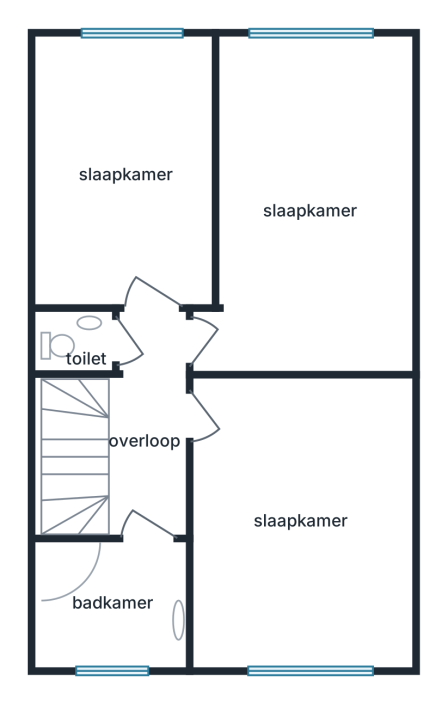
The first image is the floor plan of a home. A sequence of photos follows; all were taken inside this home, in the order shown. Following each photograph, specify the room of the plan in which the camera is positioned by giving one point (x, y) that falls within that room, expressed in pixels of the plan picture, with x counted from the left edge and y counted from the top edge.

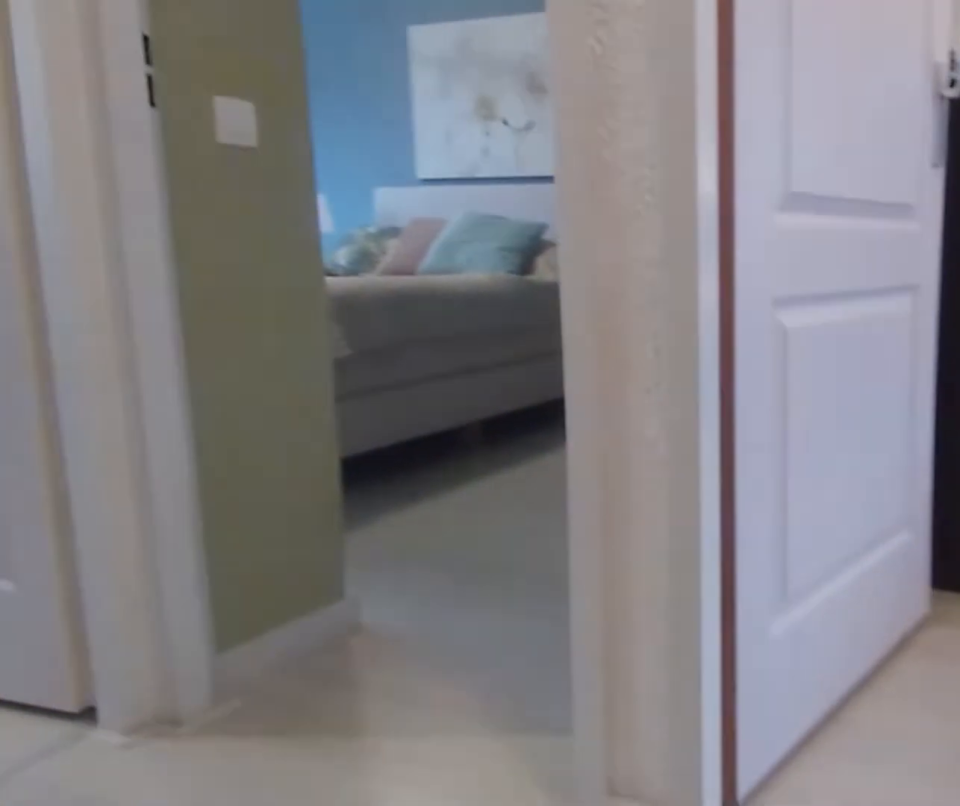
(146, 427)
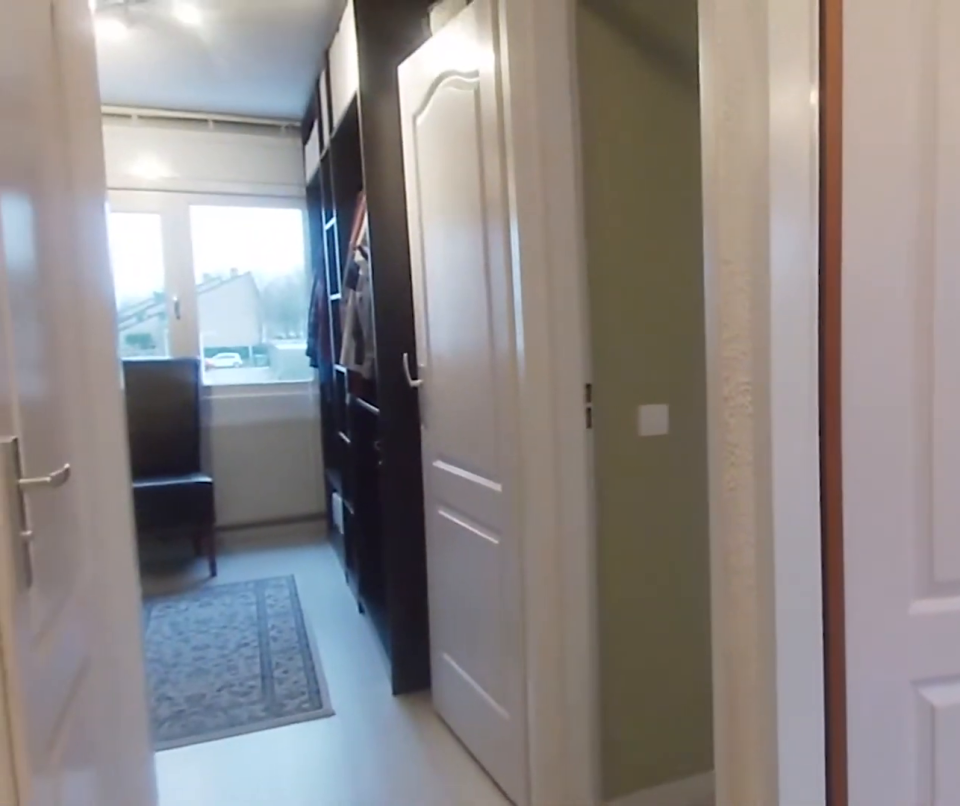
(146, 427)
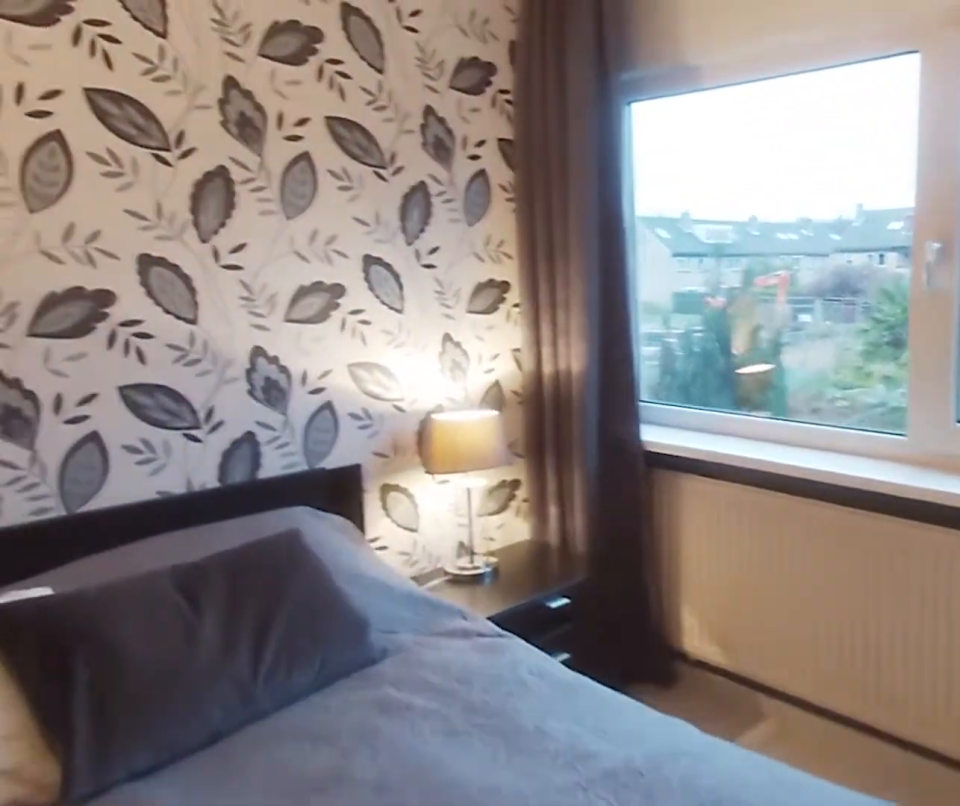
(301, 521)
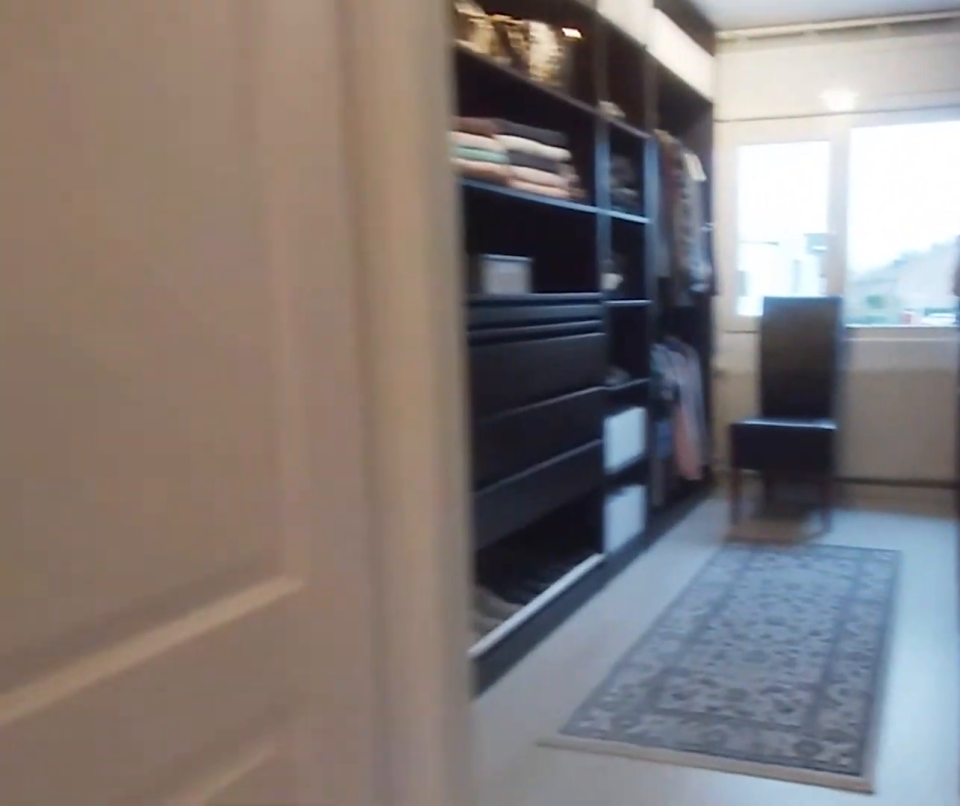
(147, 428)
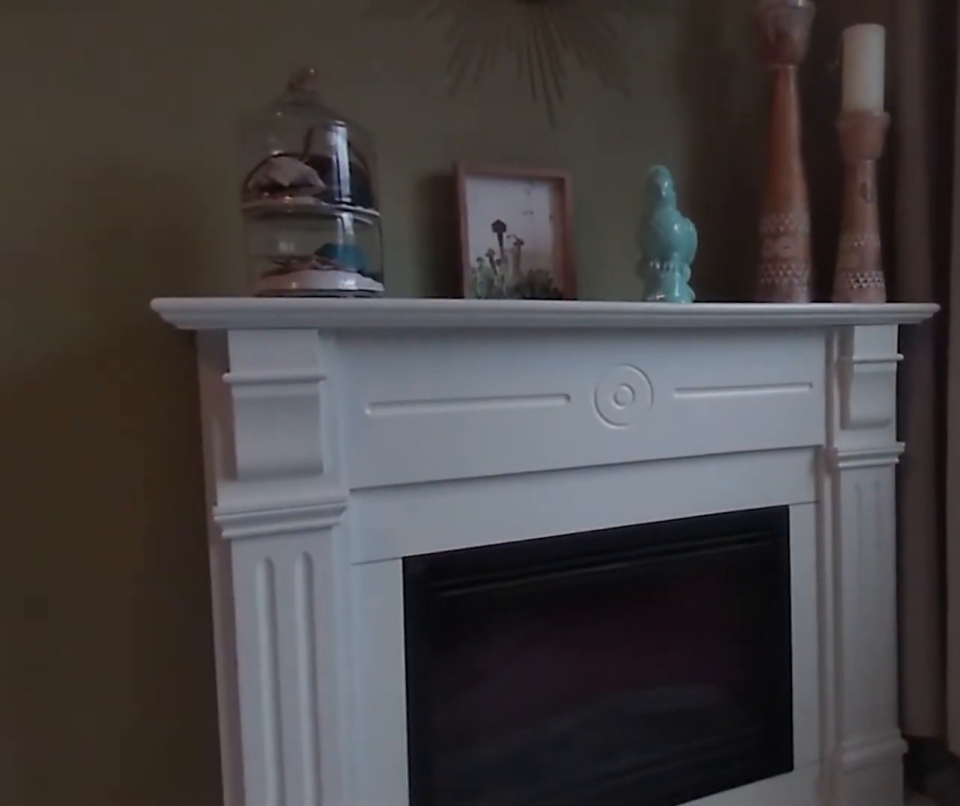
(348, 335)
